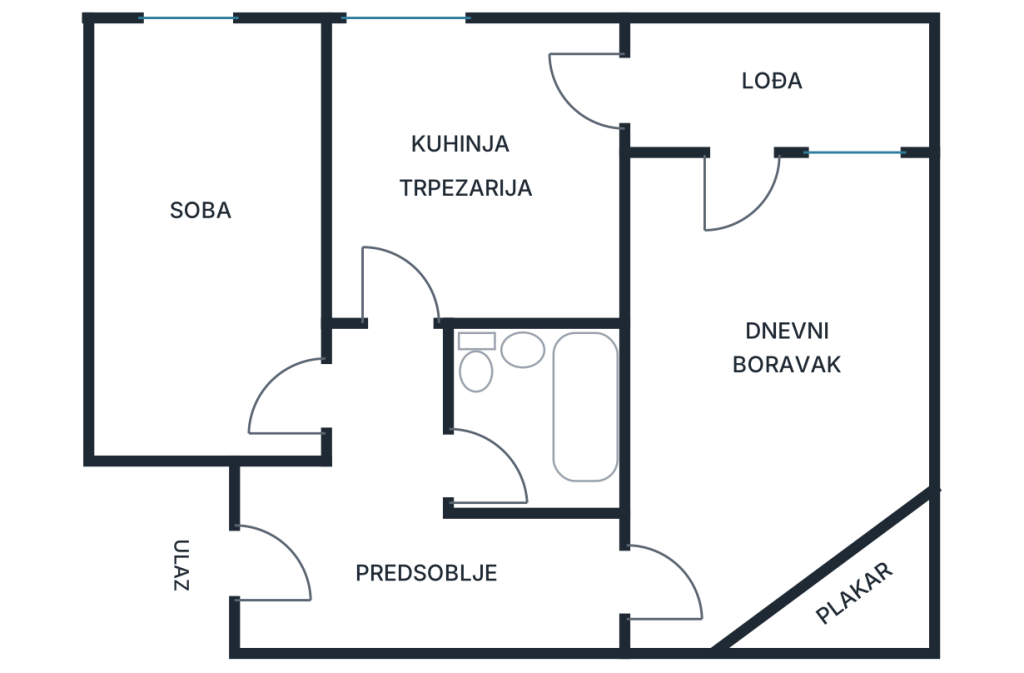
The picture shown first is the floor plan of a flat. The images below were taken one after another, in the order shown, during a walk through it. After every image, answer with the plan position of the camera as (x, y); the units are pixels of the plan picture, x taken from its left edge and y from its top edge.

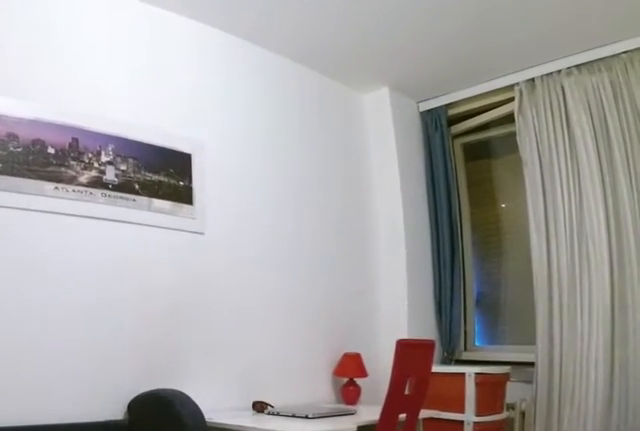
(307, 400)
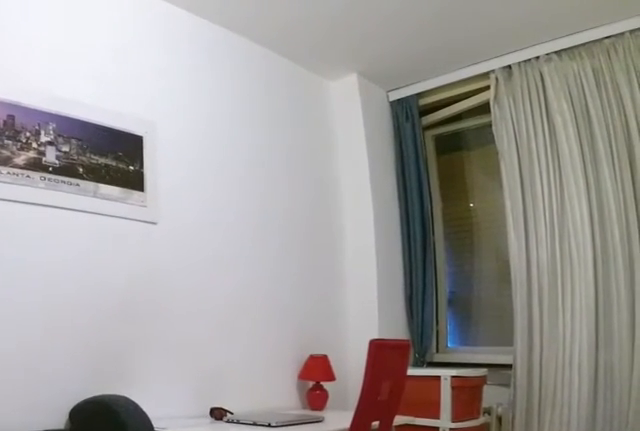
(273, 390)
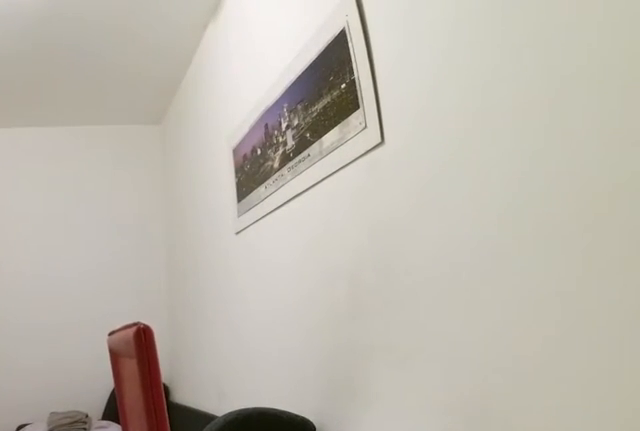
(184, 67)
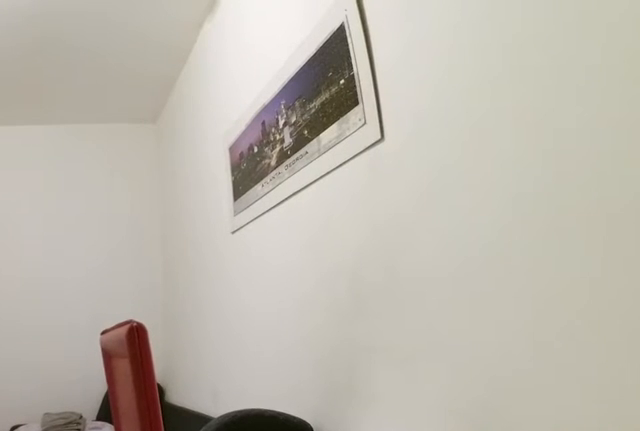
(184, 68)
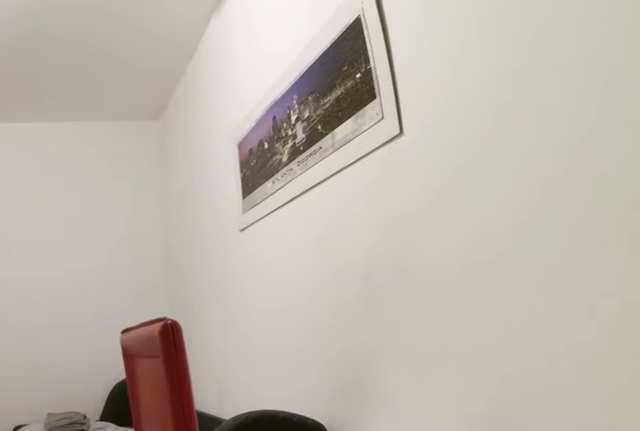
(184, 68)
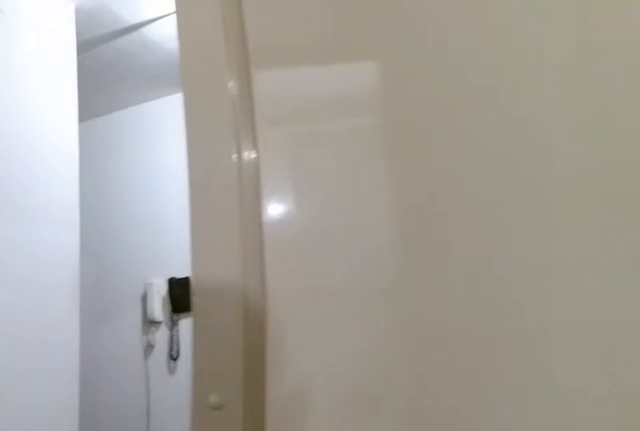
(297, 374)
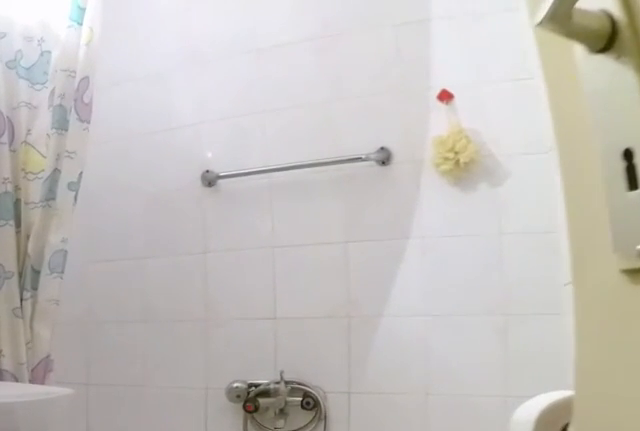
(443, 451)
